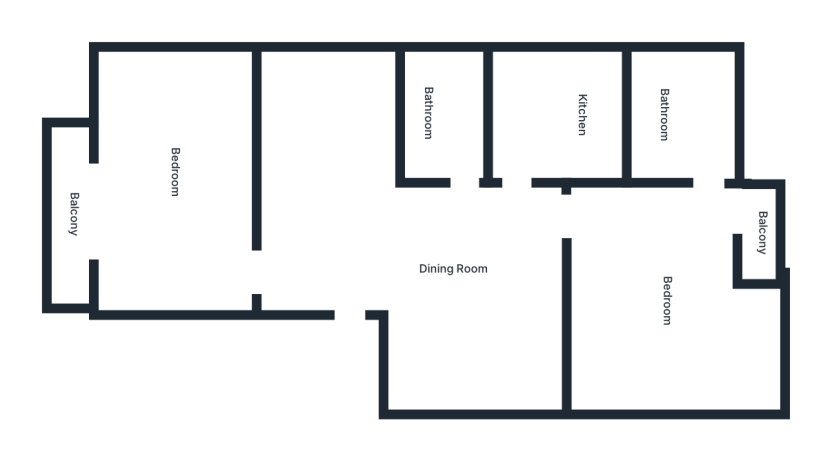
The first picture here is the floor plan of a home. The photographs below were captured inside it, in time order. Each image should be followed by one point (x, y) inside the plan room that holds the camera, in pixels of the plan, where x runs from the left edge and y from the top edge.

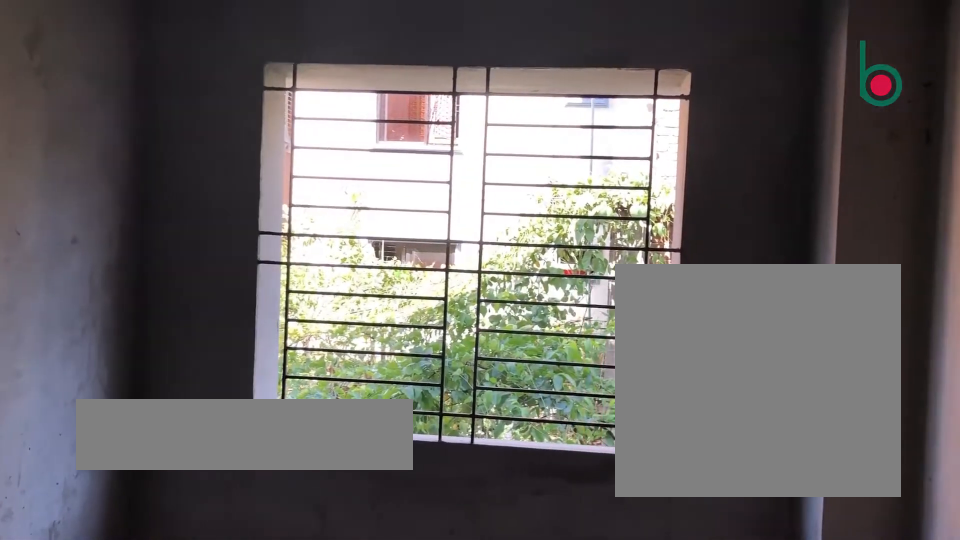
(456, 270)
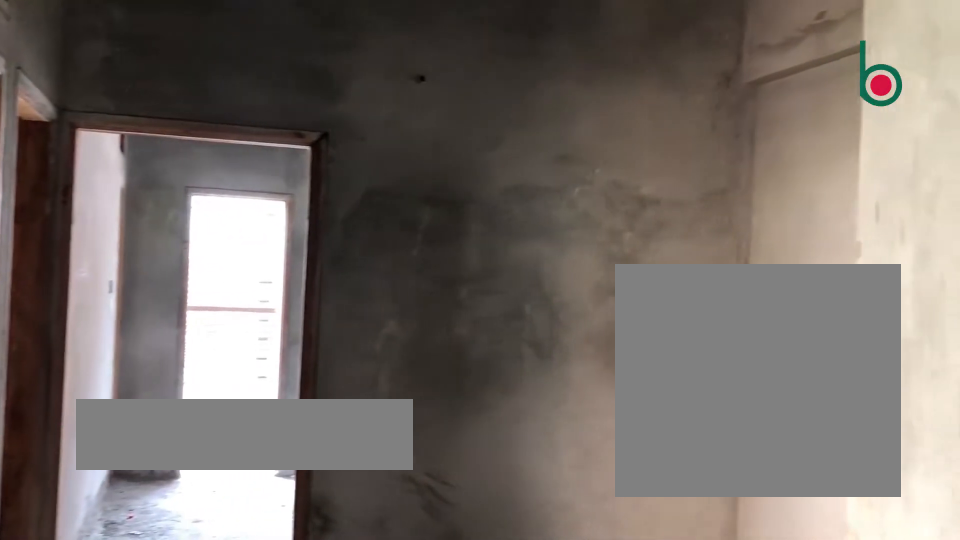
(456, 270)
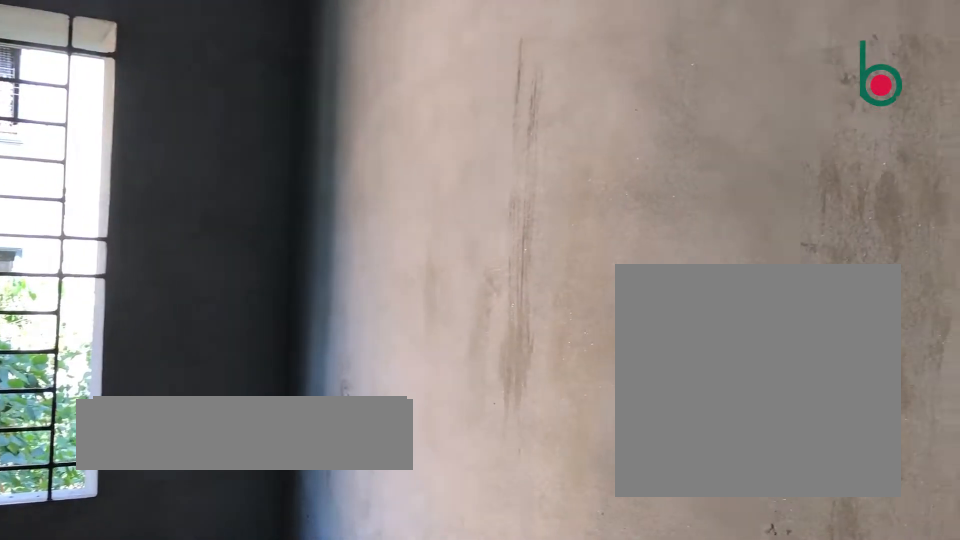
(166, 167)
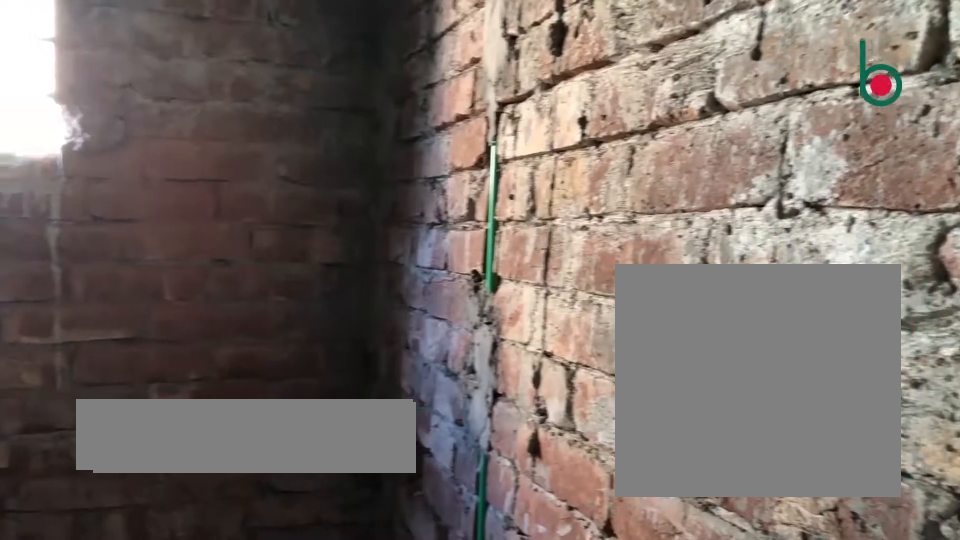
(456, 124)
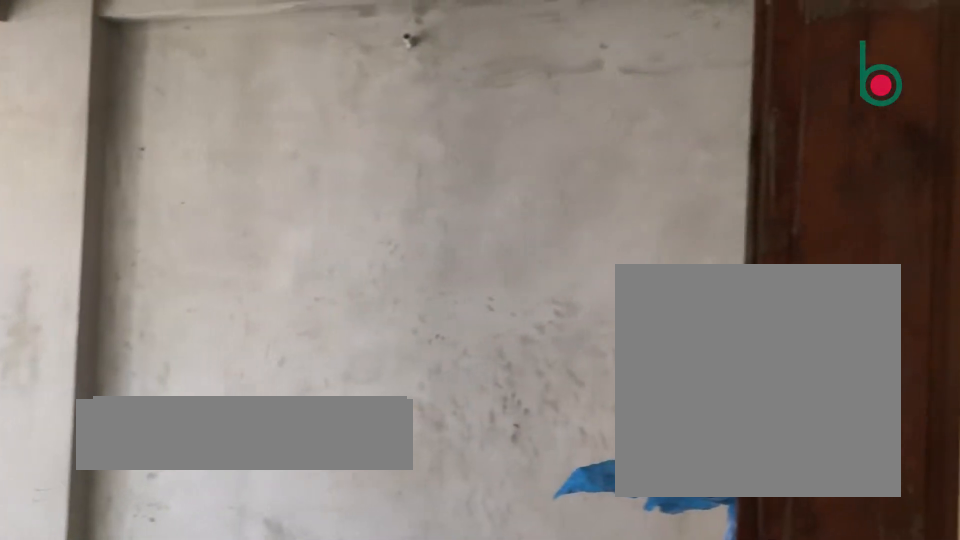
(667, 301)
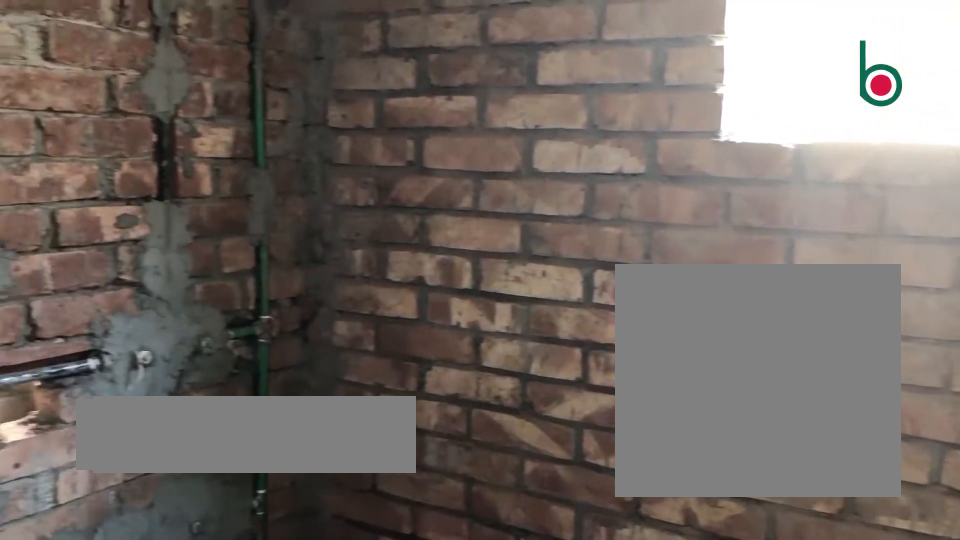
(676, 116)
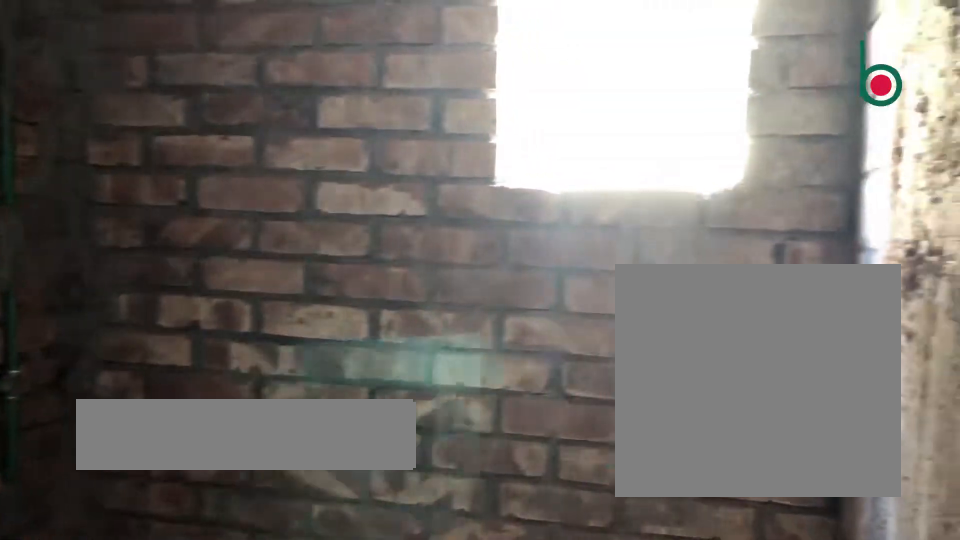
(676, 116)
